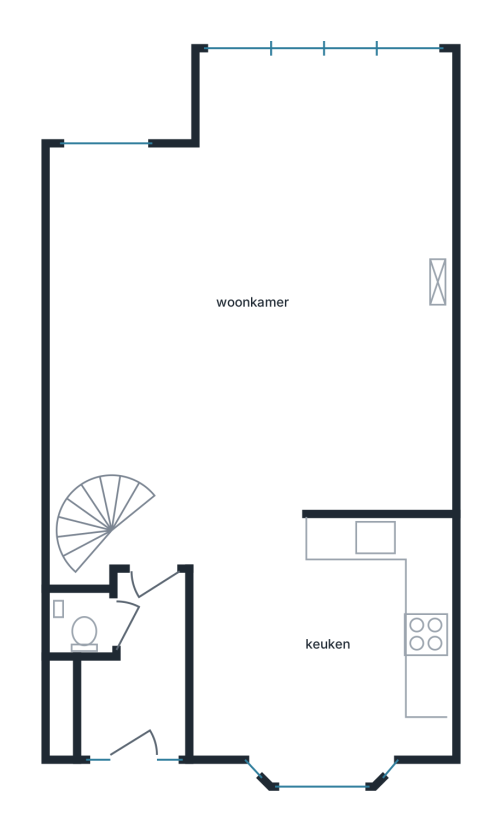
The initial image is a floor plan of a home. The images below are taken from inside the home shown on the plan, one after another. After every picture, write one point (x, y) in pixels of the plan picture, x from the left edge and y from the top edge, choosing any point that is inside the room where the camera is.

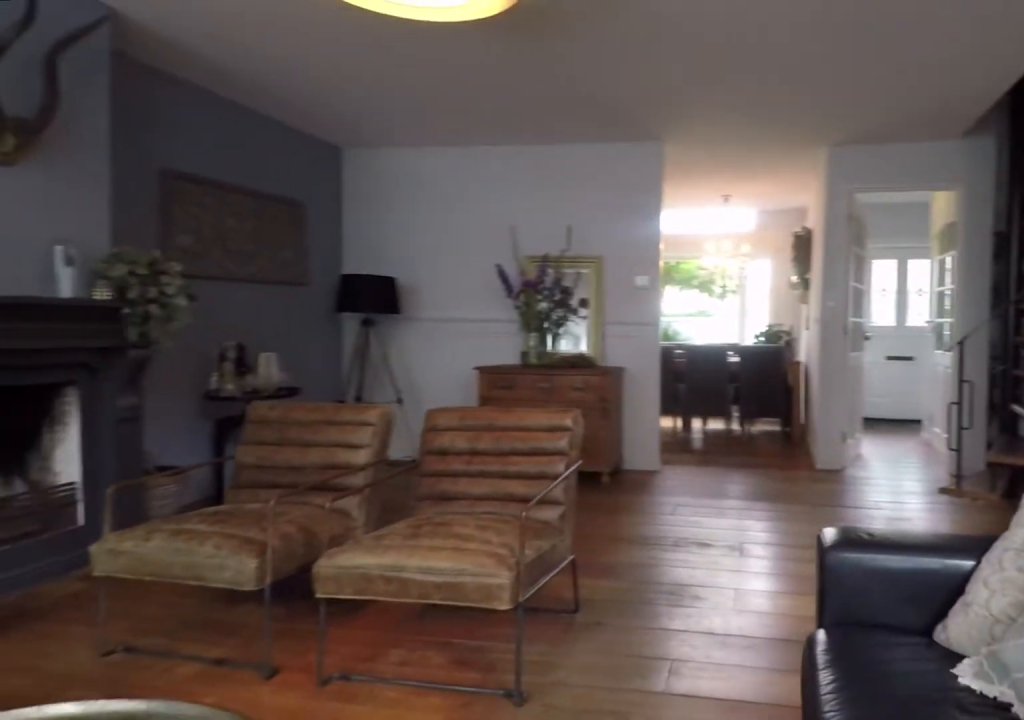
(259, 305)
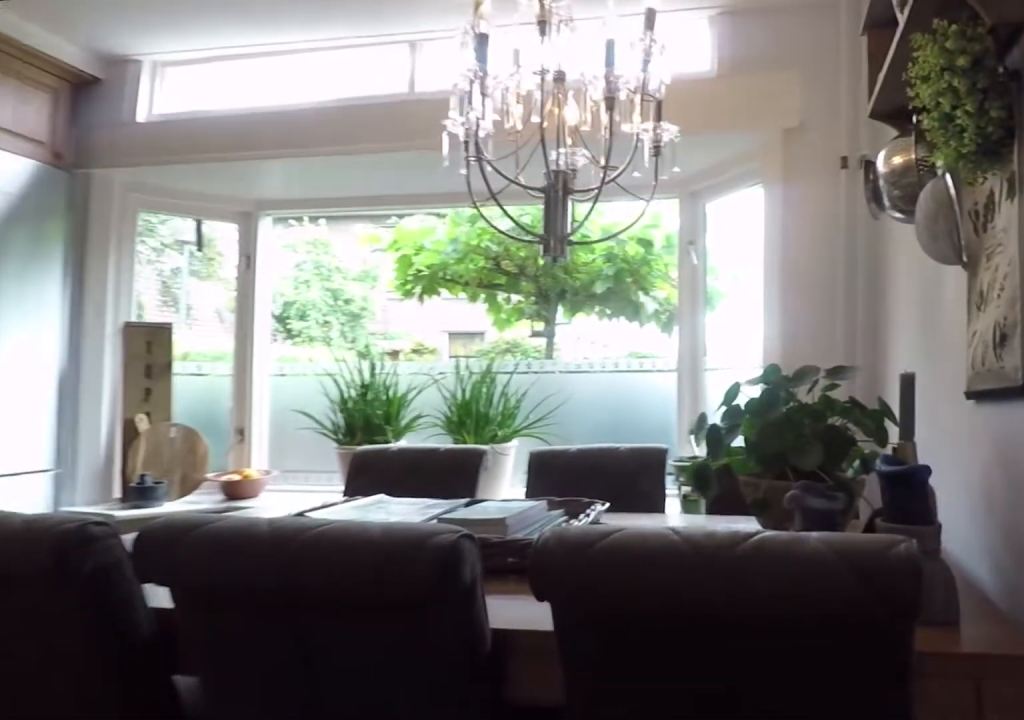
(361, 696)
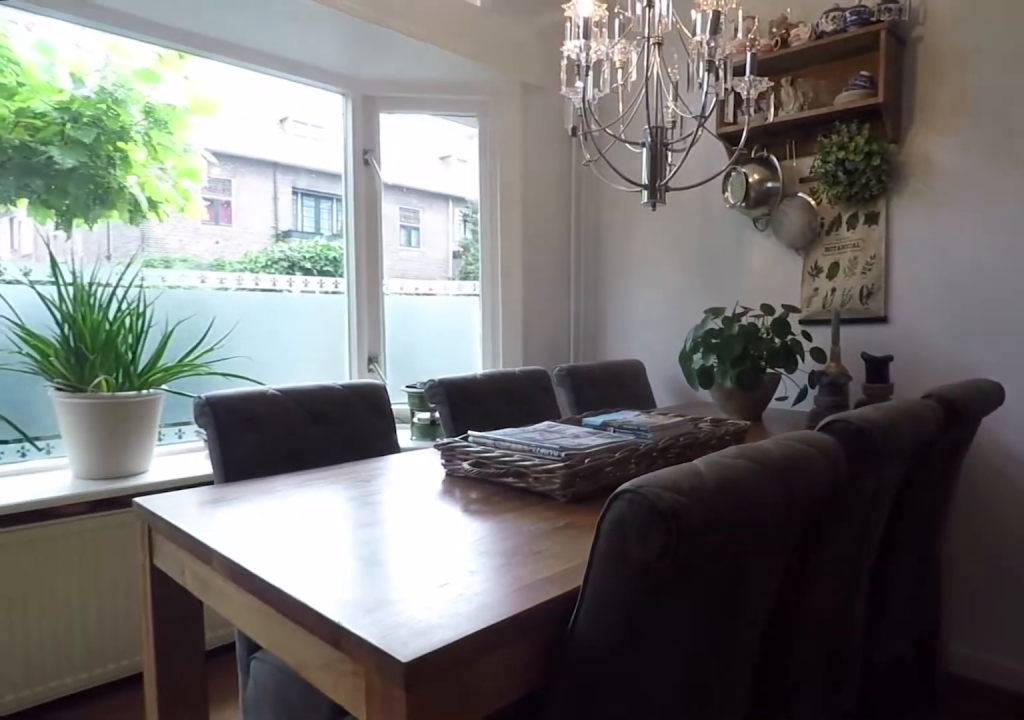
(361, 696)
